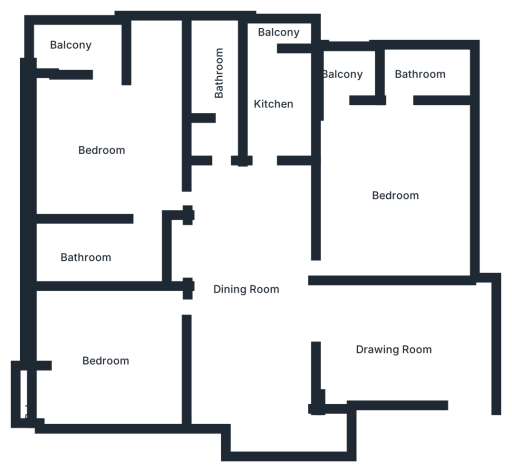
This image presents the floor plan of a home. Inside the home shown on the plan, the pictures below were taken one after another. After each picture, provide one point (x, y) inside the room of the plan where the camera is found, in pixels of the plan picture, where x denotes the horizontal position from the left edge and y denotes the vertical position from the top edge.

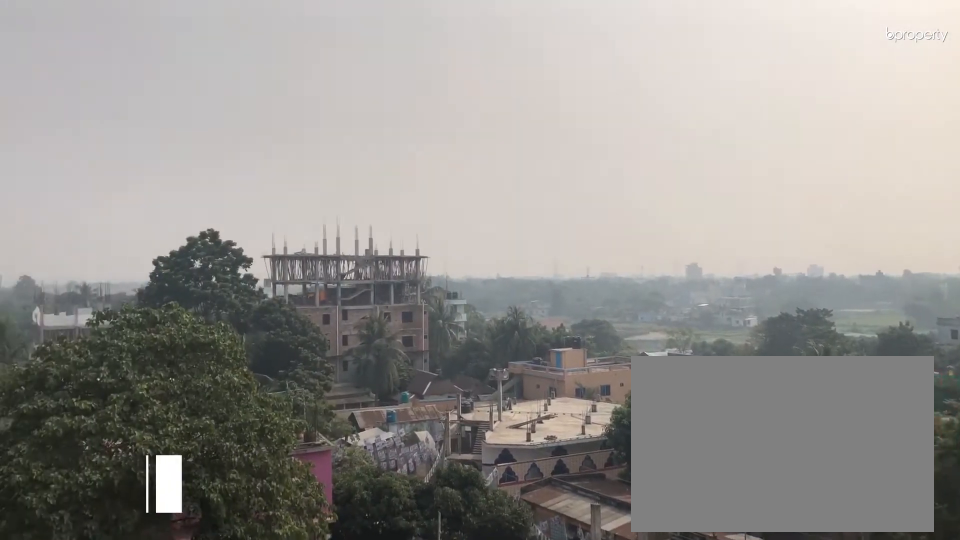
(68, 37)
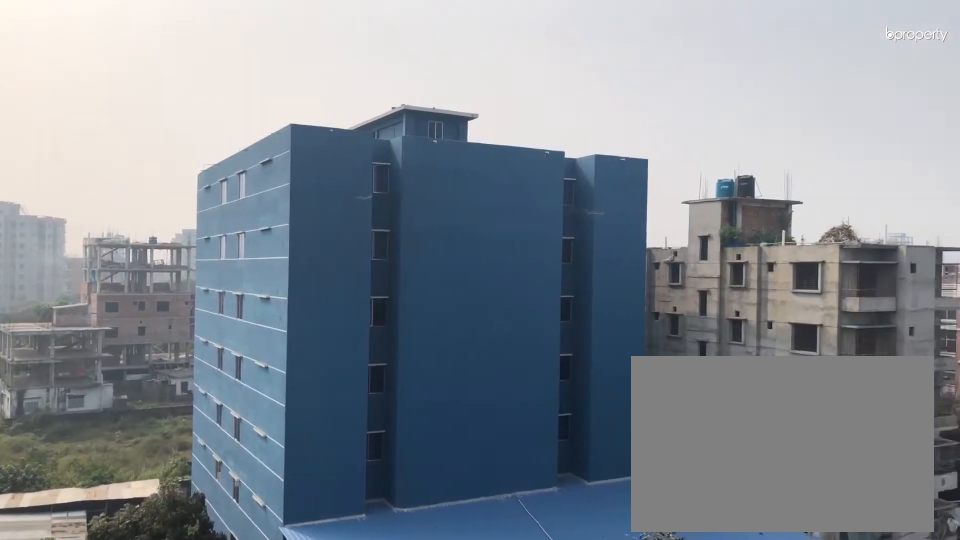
(68, 37)
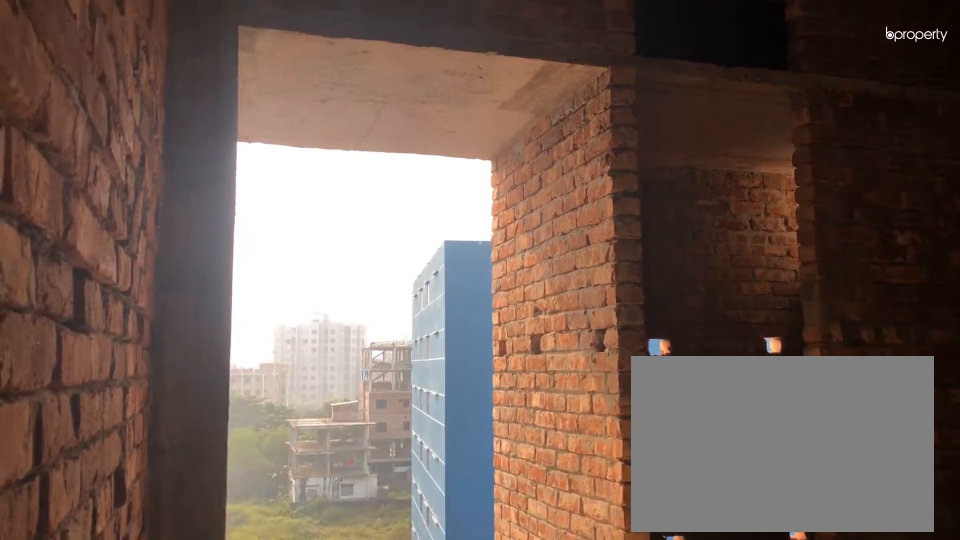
(389, 195)
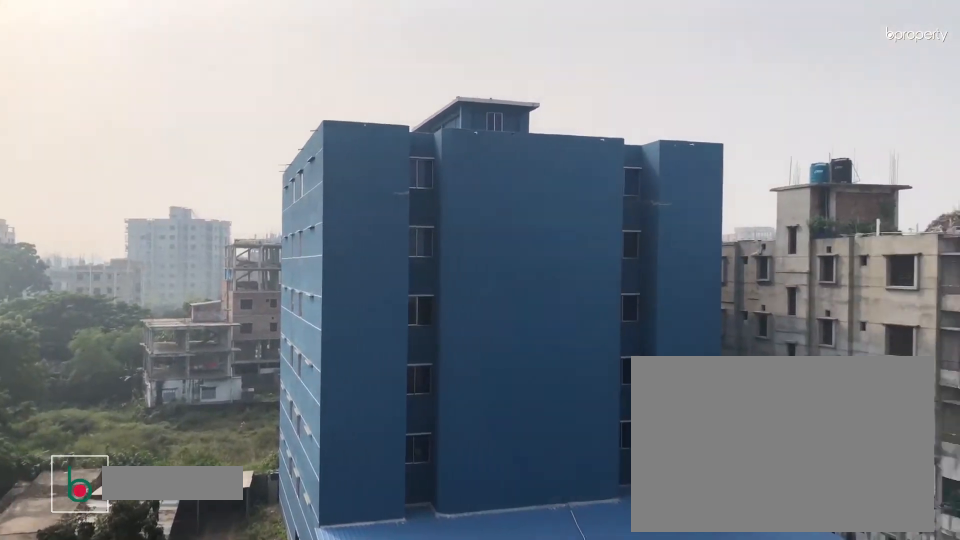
(338, 71)
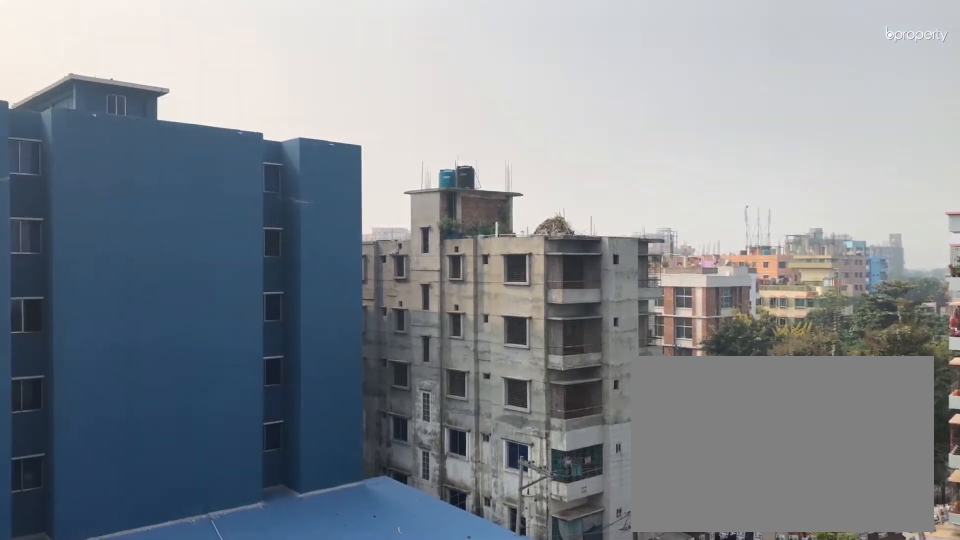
(338, 71)
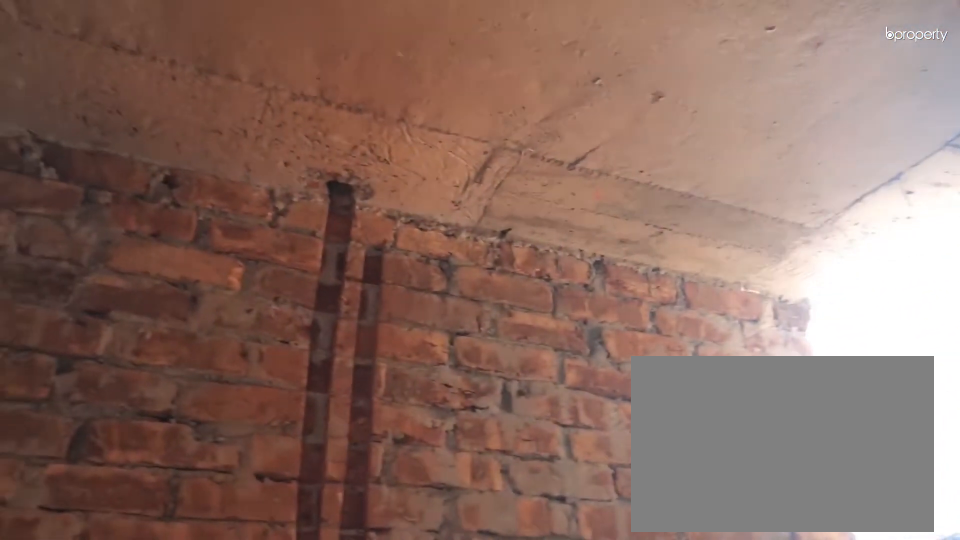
(430, 75)
